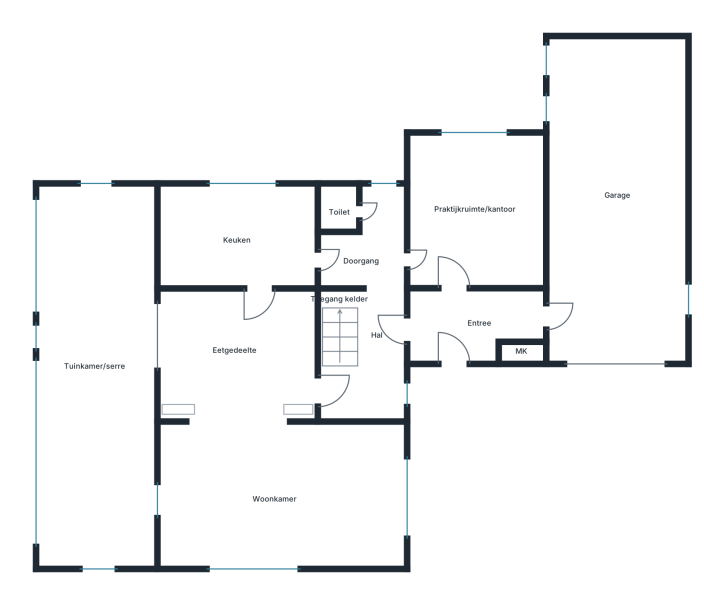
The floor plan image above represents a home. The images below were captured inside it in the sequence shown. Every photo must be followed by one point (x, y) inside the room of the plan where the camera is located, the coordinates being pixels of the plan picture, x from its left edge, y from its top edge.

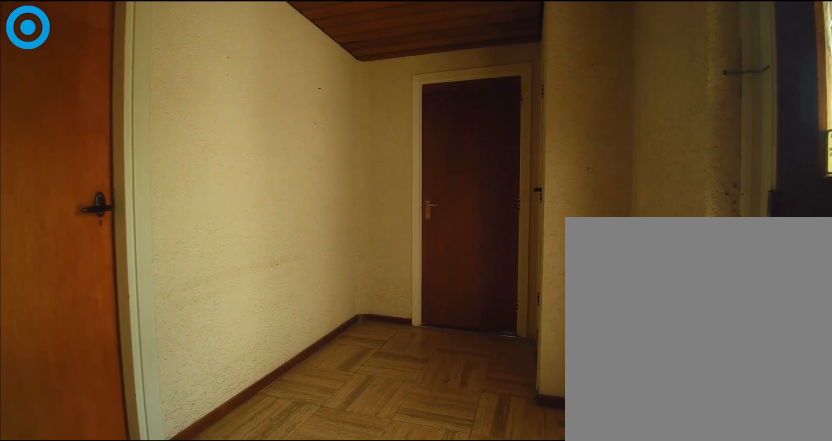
(478, 326)
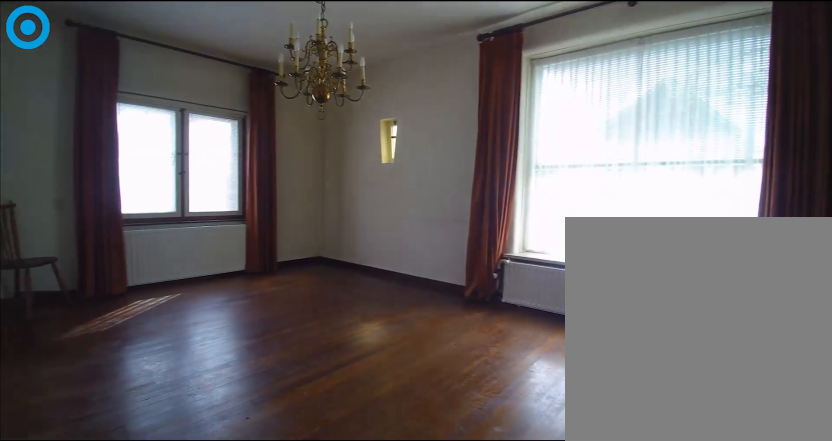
(276, 440)
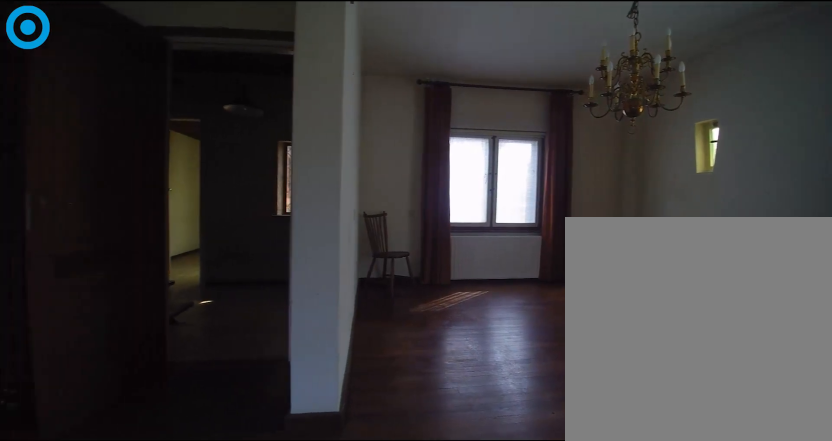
(276, 440)
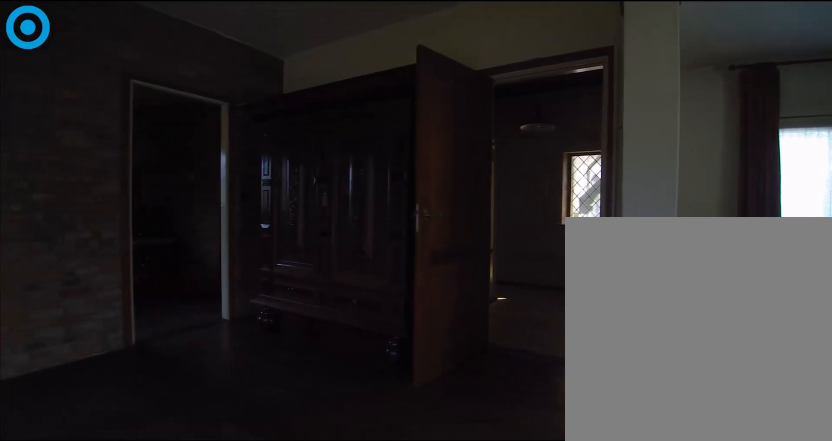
(276, 440)
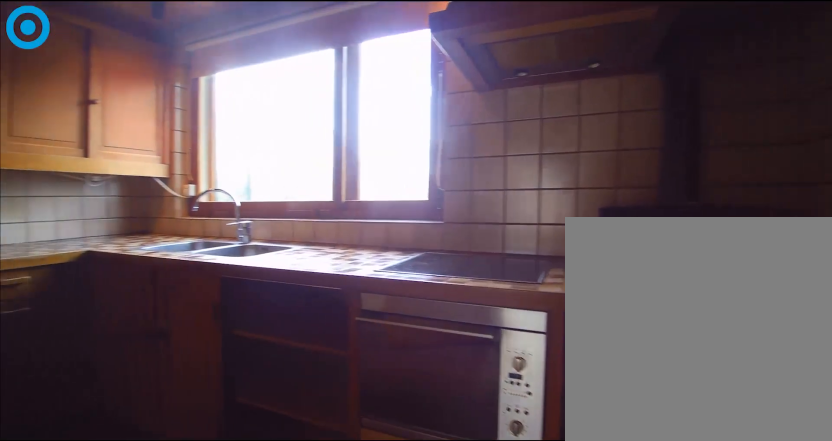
(239, 238)
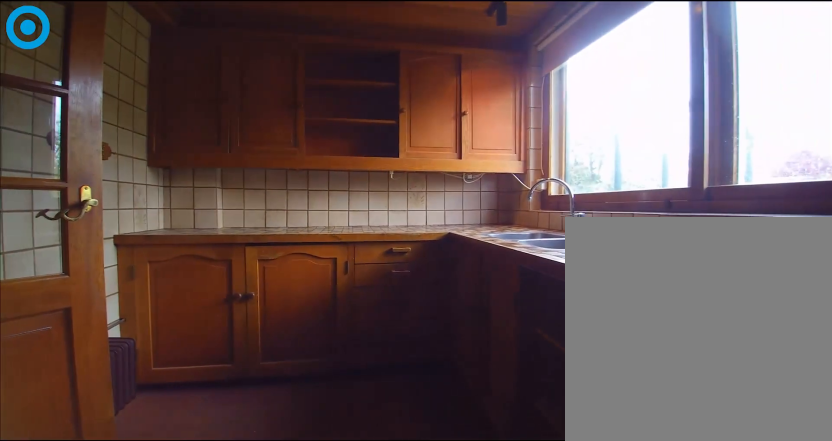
(239, 238)
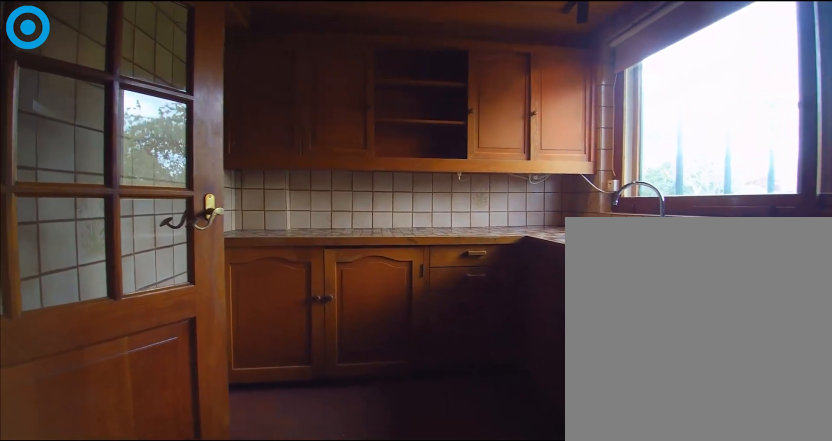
(239, 238)
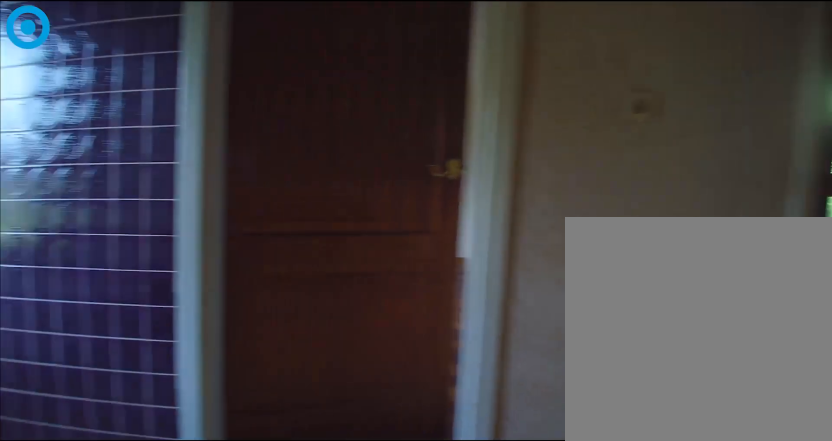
(362, 306)
